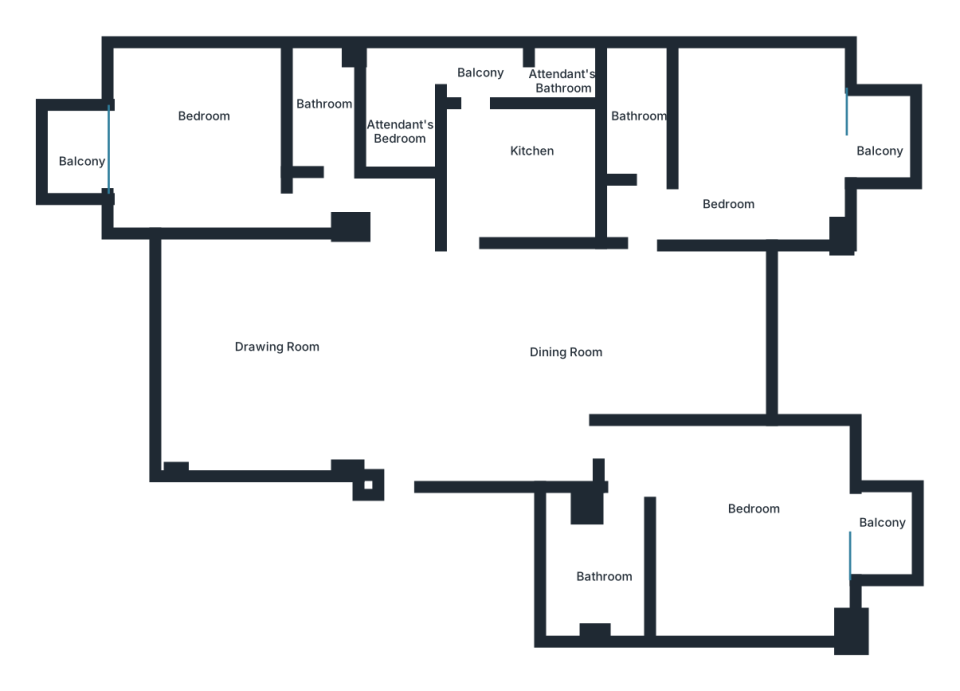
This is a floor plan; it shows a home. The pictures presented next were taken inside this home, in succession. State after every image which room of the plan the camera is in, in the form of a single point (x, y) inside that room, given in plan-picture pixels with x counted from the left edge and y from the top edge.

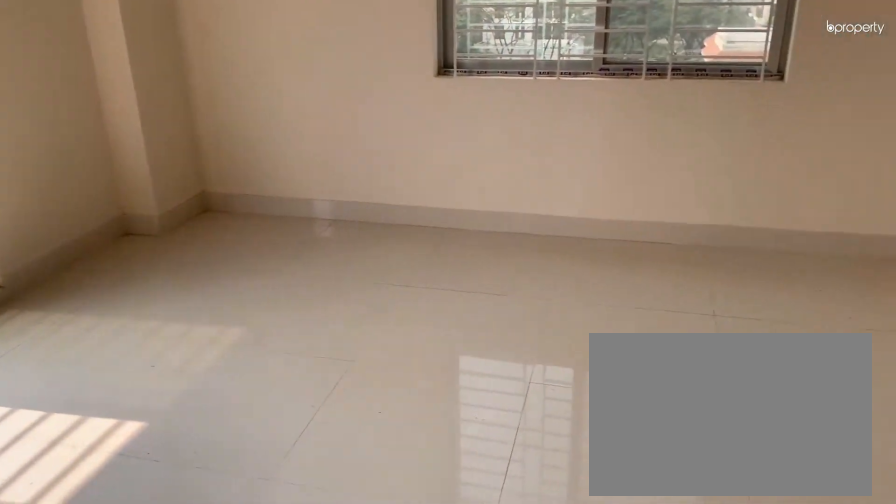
(745, 546)
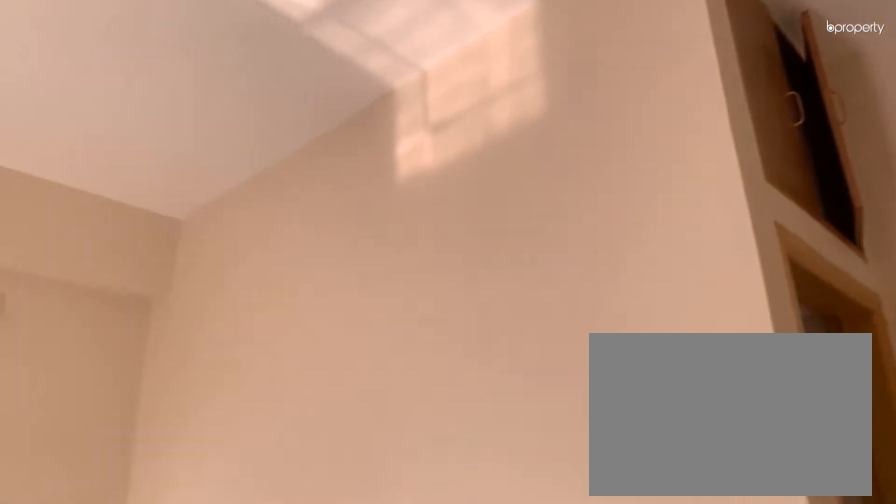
(737, 533)
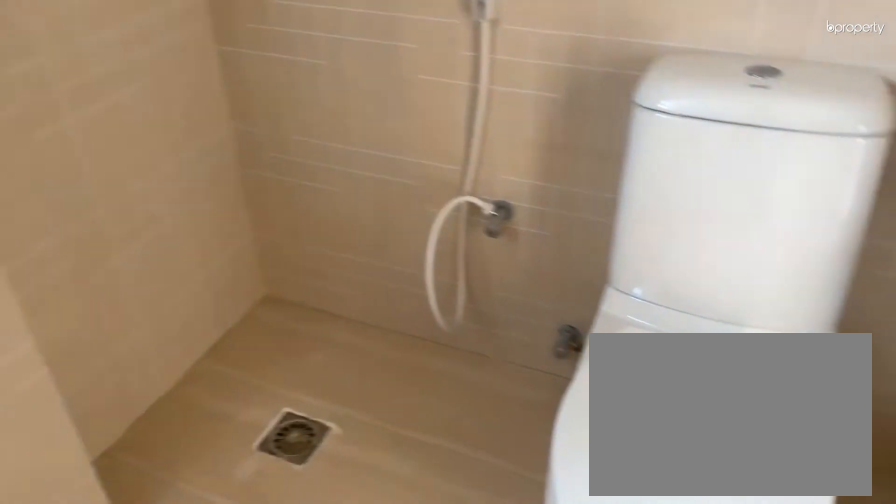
(604, 573)
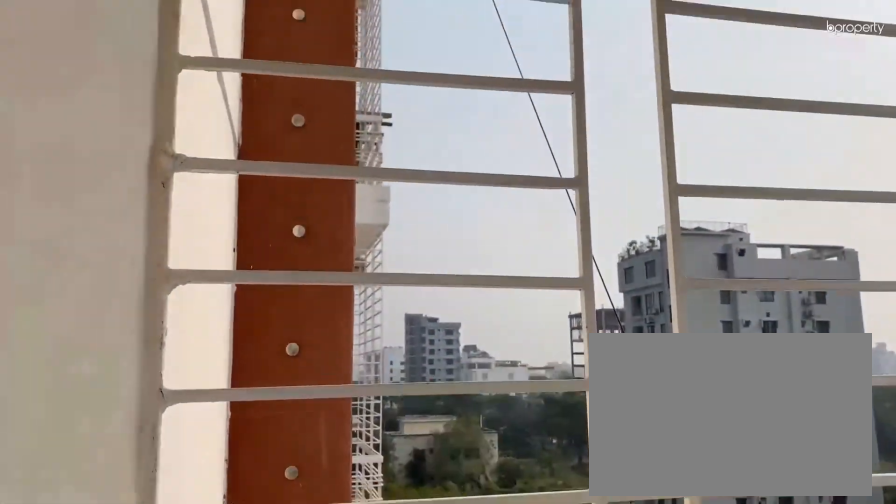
(882, 532)
